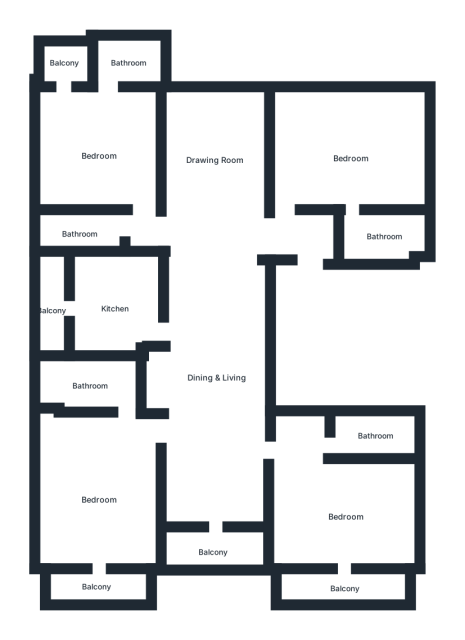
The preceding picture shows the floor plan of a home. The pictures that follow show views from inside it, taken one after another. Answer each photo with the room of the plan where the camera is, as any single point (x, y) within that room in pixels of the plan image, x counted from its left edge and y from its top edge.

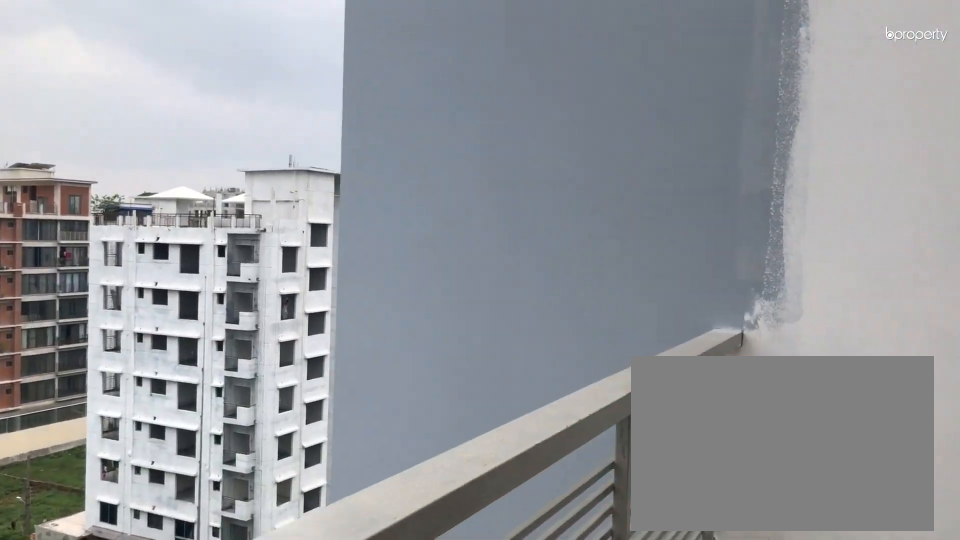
(214, 552)
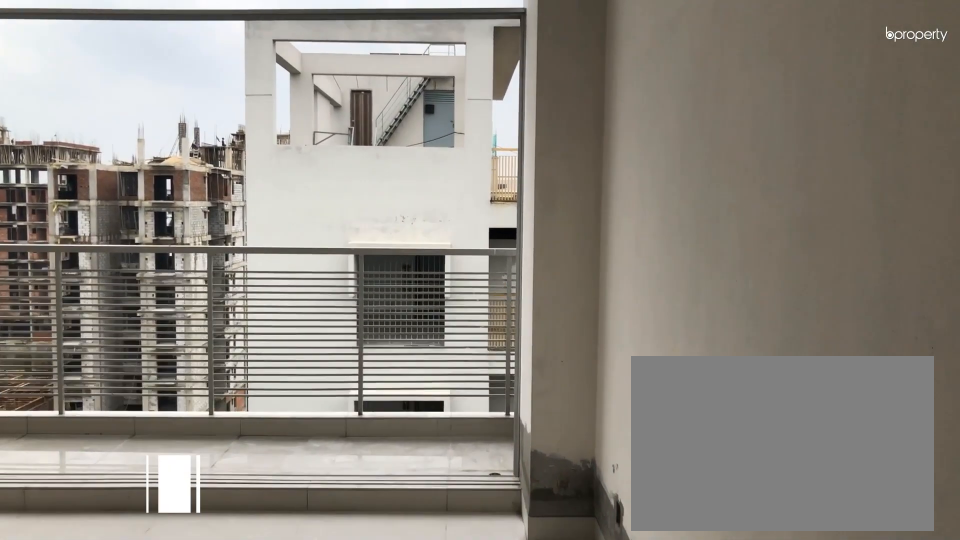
(347, 517)
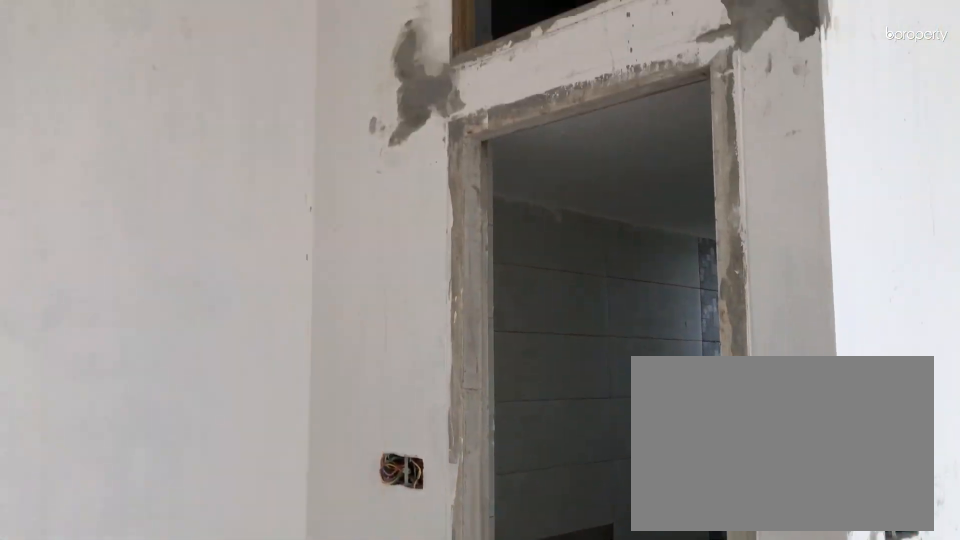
(347, 517)
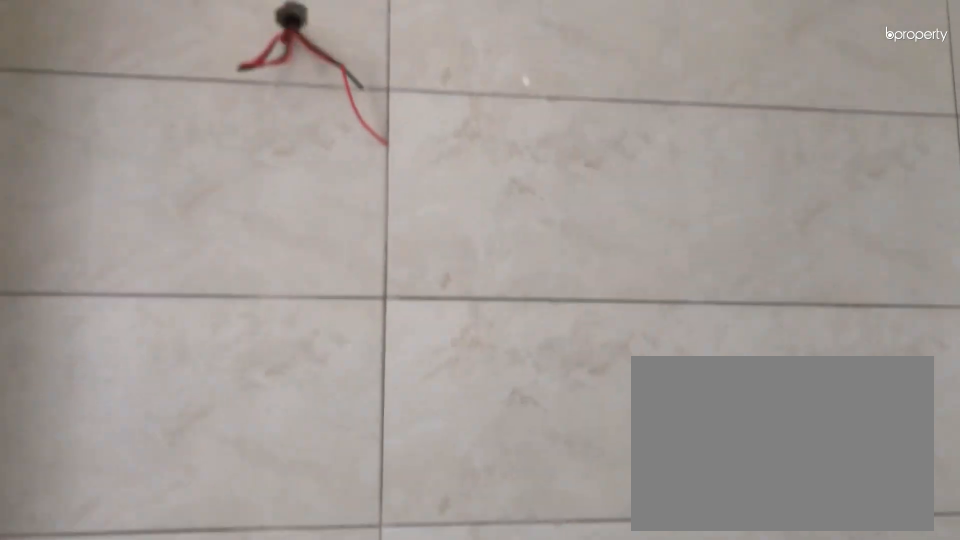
(375, 435)
